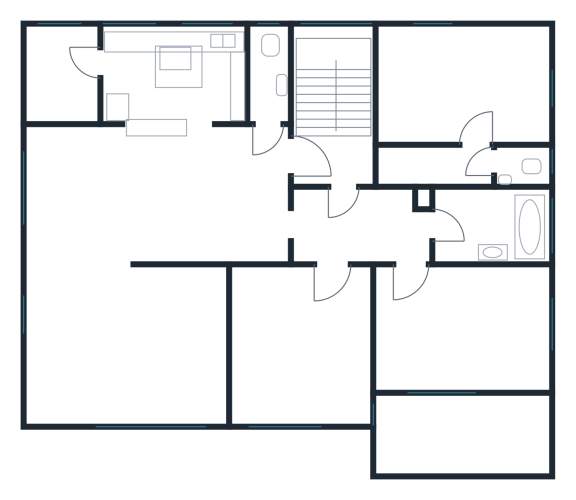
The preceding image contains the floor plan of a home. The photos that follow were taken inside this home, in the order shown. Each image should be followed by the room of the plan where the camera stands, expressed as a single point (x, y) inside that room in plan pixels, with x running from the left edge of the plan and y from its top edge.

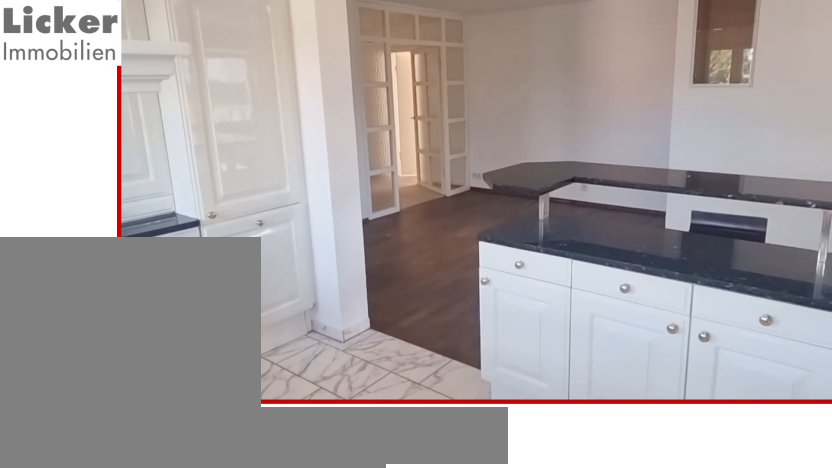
(171, 73)
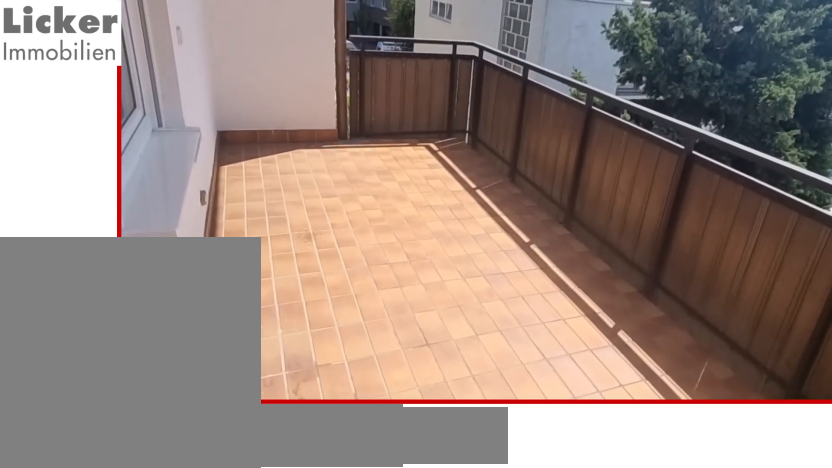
(467, 433)
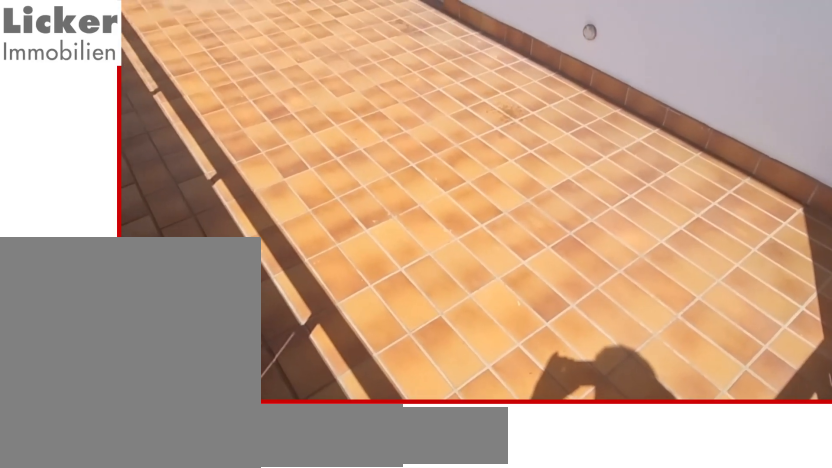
(467, 433)
